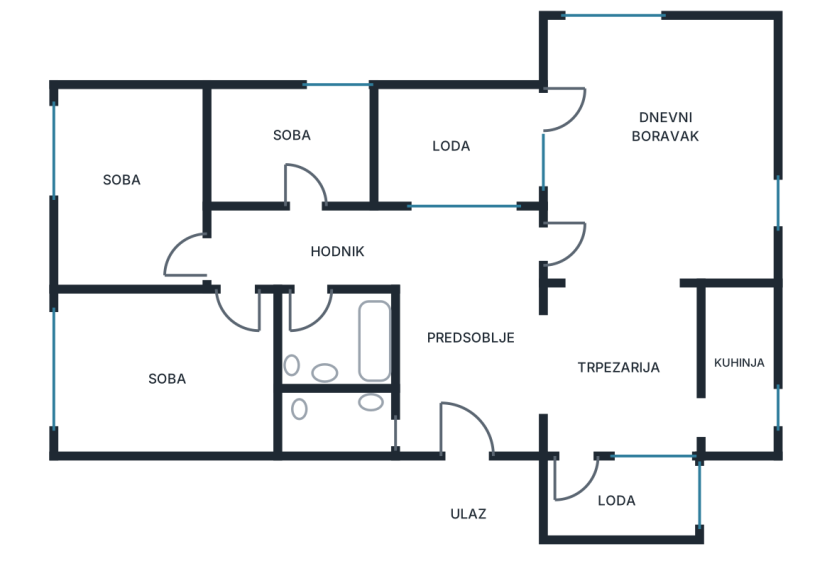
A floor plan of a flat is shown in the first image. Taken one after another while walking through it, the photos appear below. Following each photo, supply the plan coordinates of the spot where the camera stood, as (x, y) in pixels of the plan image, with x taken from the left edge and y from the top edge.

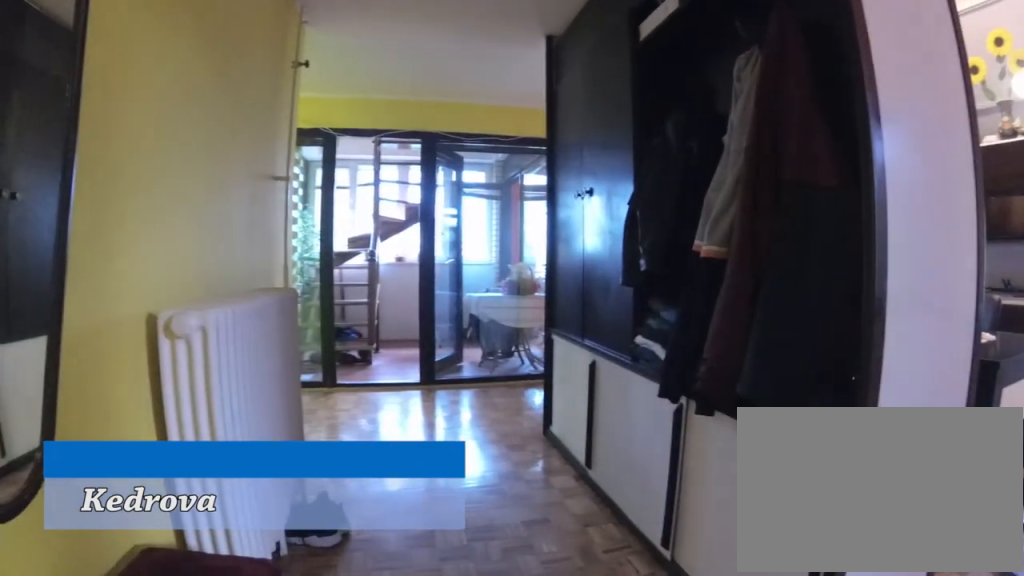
(460, 447)
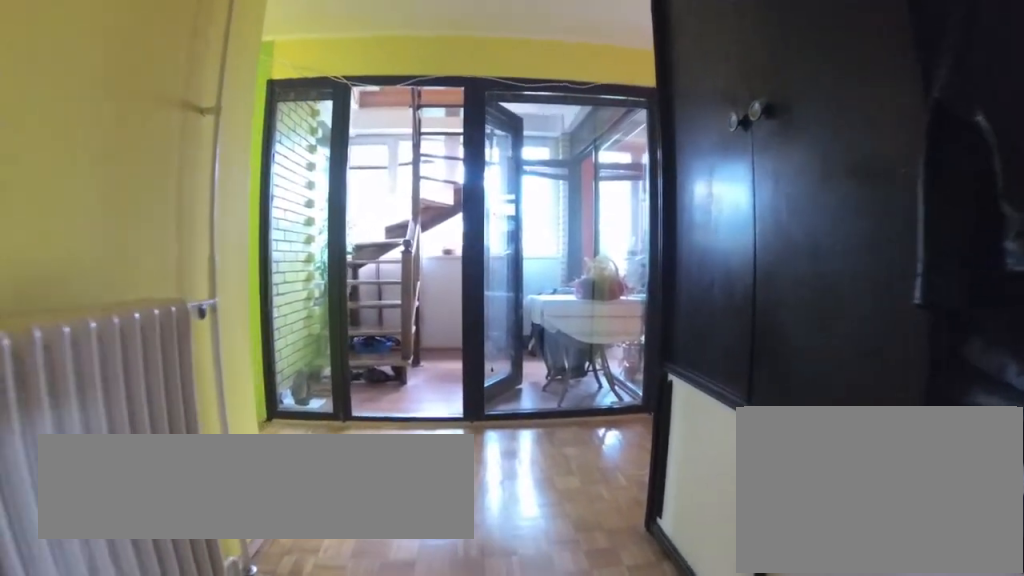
(466, 396)
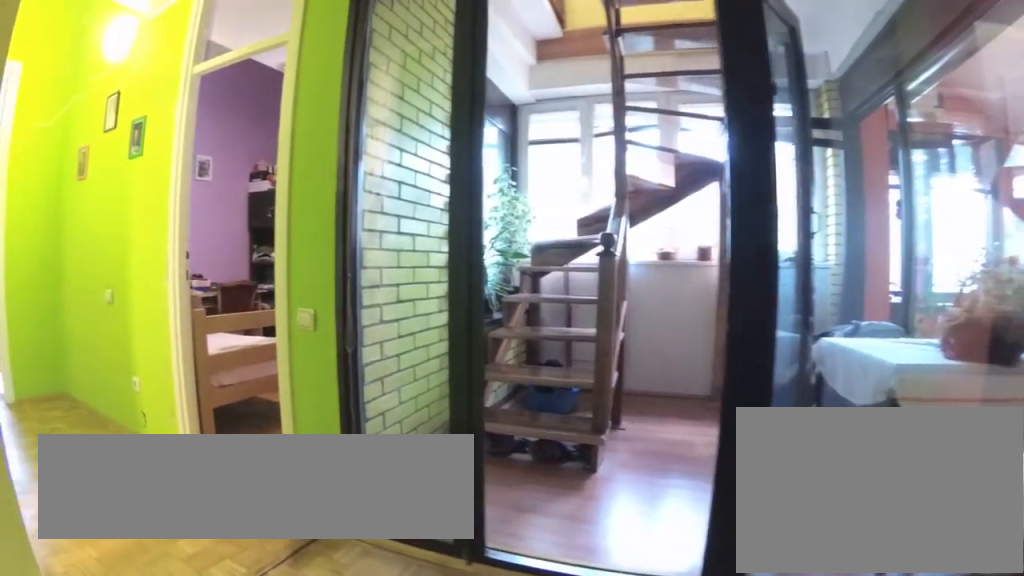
(470, 304)
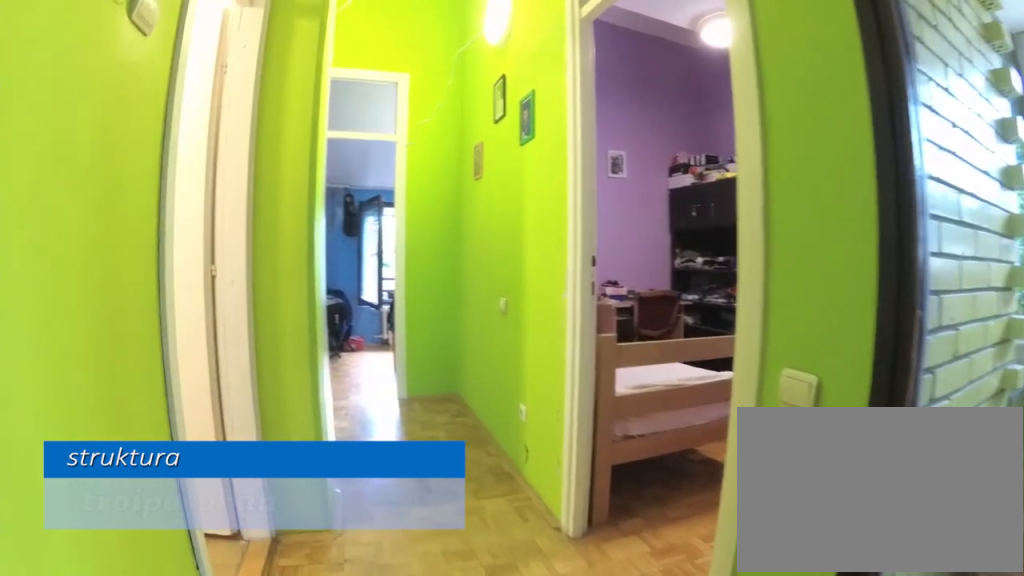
(423, 247)
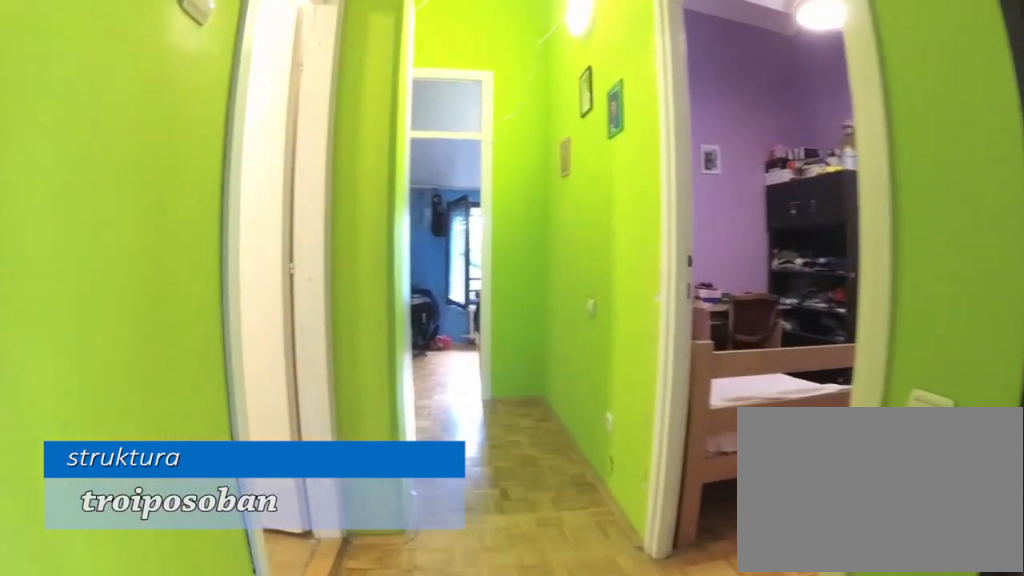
(414, 247)
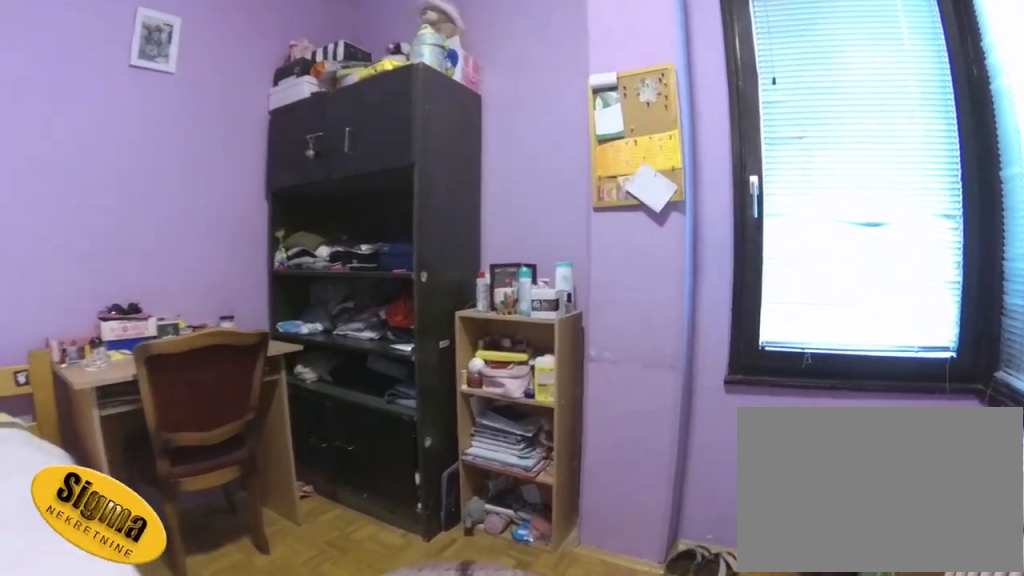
(310, 184)
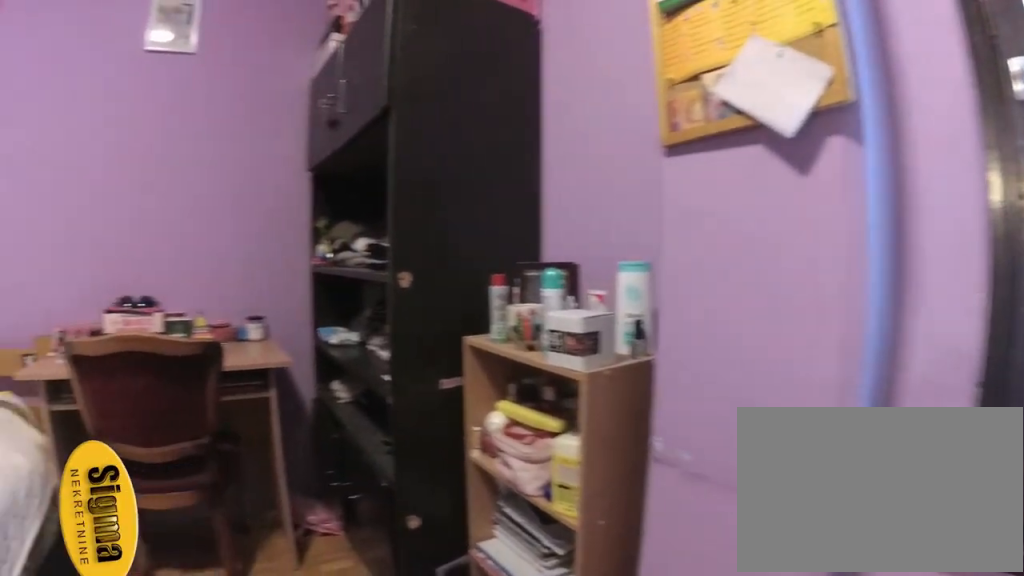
(316, 140)
